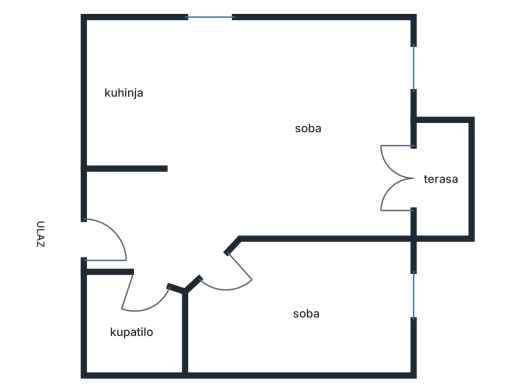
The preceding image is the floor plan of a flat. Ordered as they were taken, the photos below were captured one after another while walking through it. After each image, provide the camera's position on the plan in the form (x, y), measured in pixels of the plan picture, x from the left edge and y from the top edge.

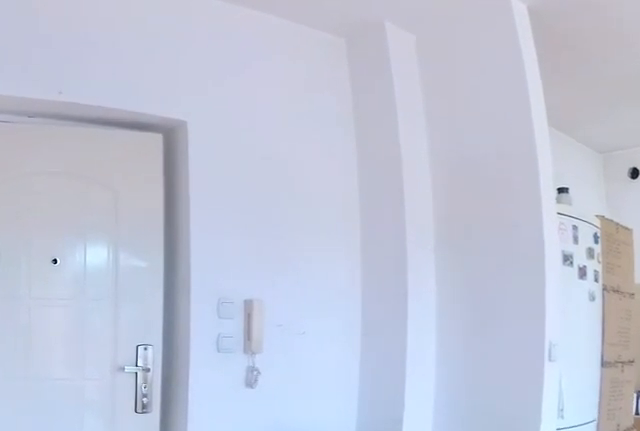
(179, 260)
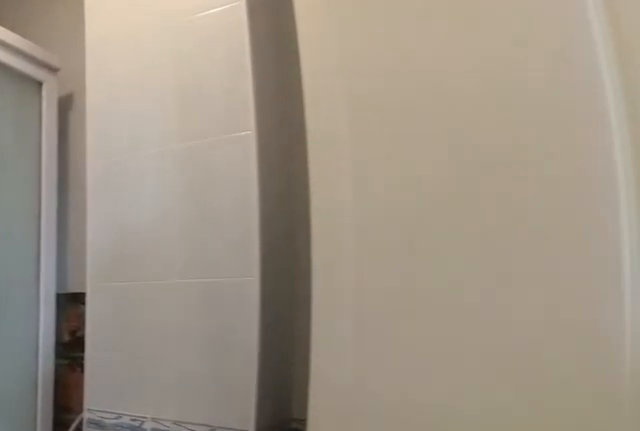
(161, 263)
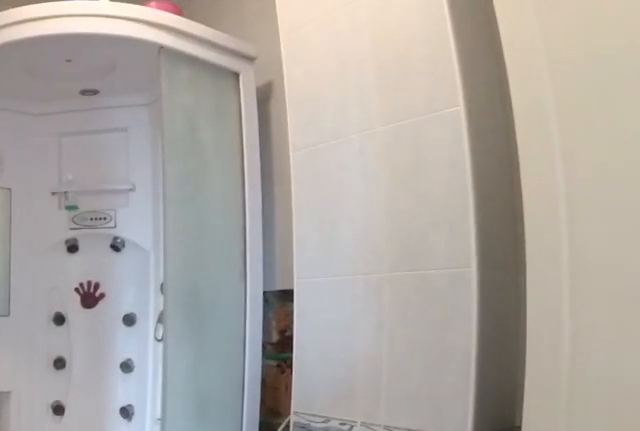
(163, 268)
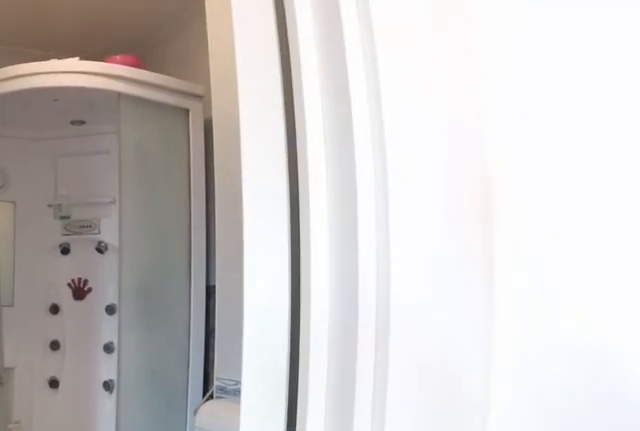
(163, 243)
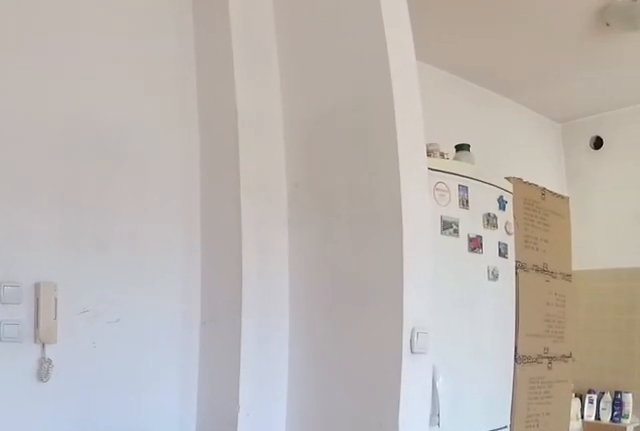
(179, 234)
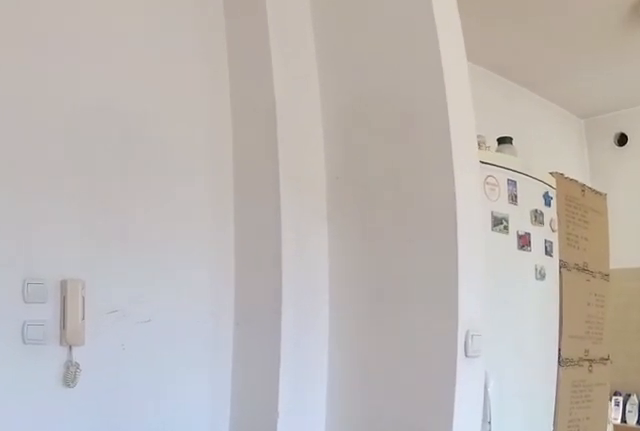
(179, 234)
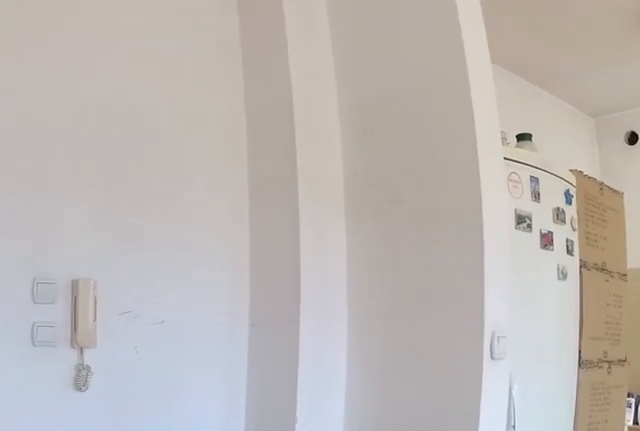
(178, 234)
